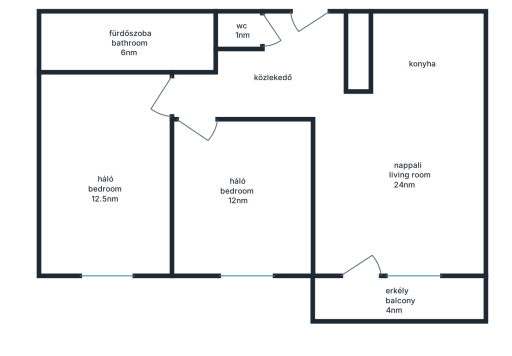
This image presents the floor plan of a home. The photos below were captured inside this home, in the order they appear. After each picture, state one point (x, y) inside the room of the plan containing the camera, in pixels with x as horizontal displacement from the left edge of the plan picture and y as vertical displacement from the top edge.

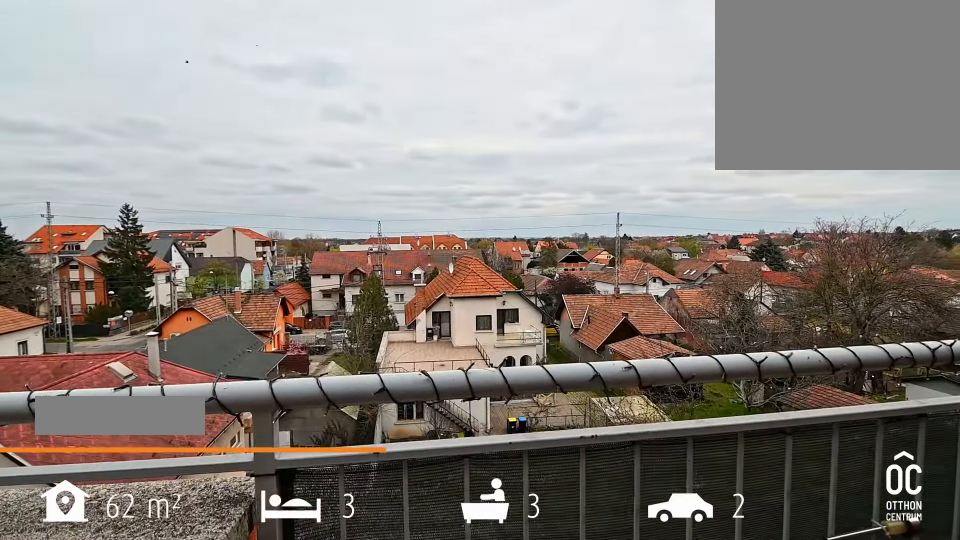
(404, 302)
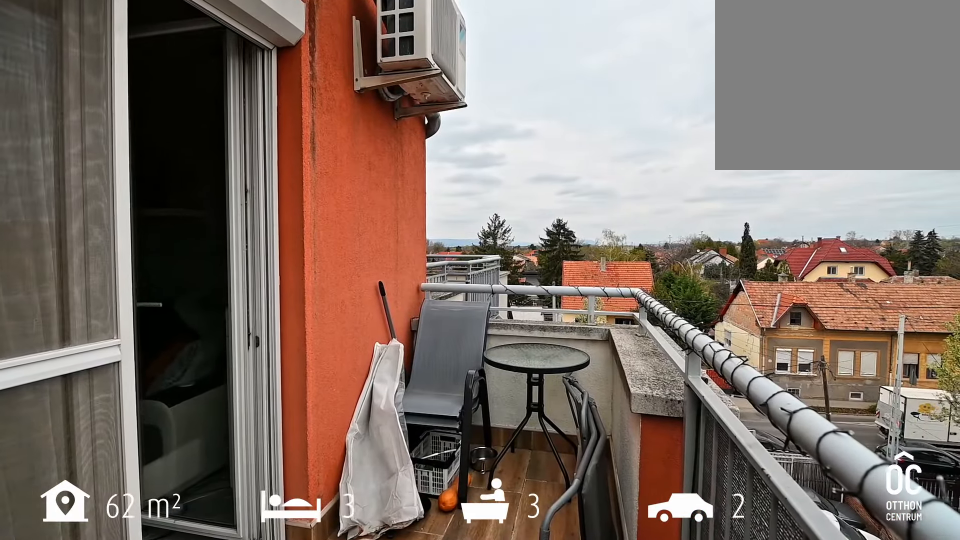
(404, 302)
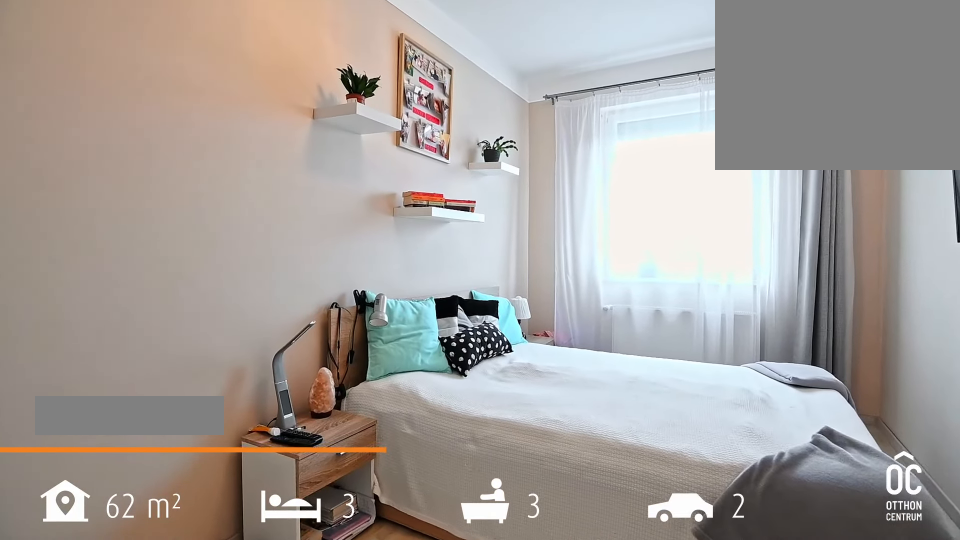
(239, 197)
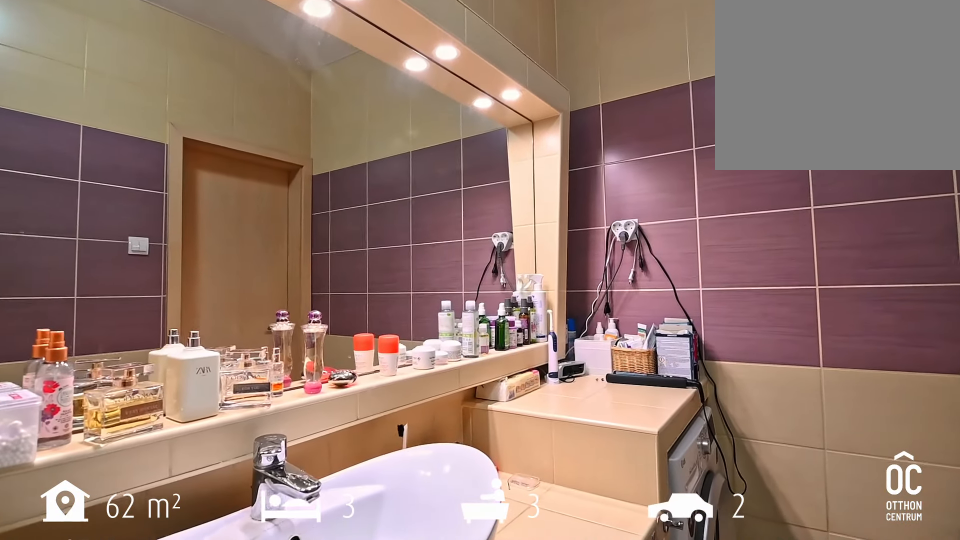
(134, 47)
